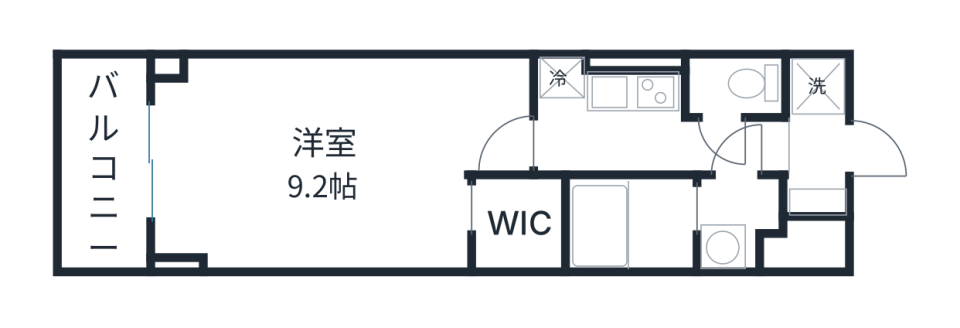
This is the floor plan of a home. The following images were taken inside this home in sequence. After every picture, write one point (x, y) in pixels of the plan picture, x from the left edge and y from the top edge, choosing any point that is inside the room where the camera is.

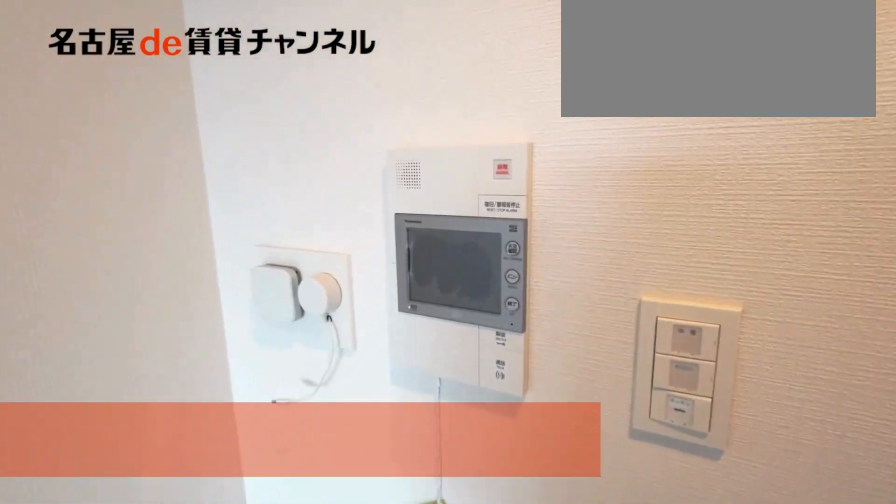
(332, 158)
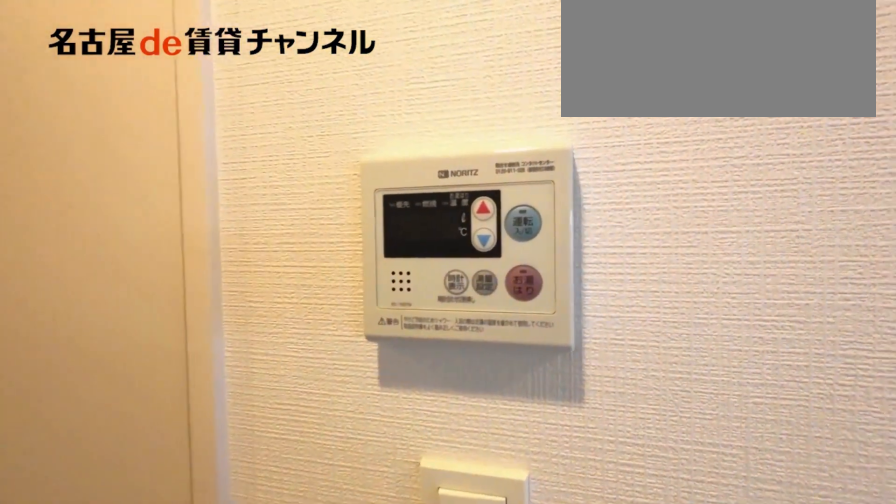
(655, 142)
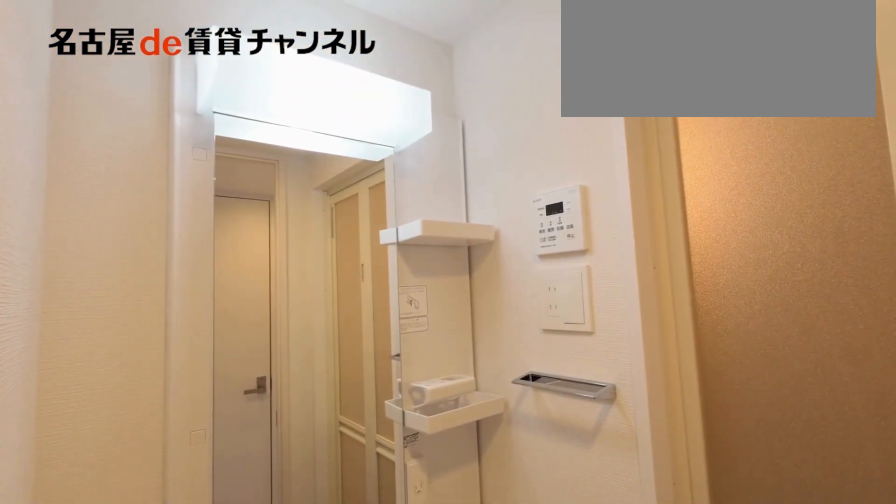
(737, 222)
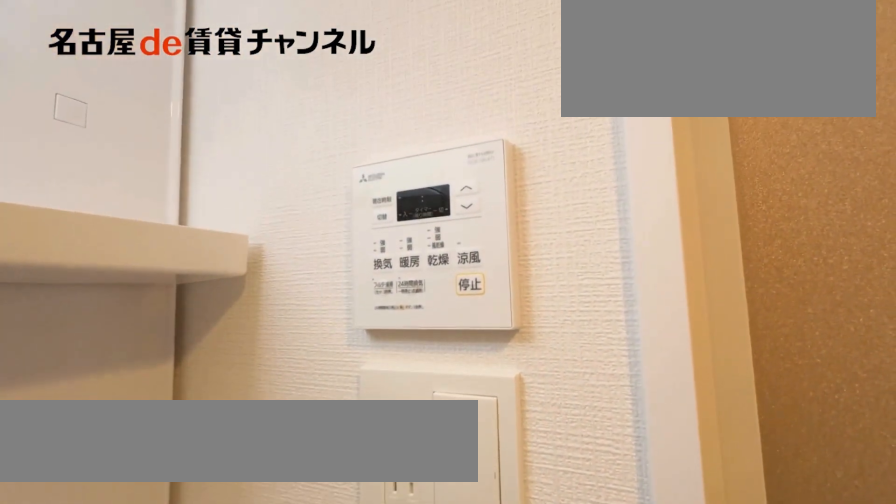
(737, 222)
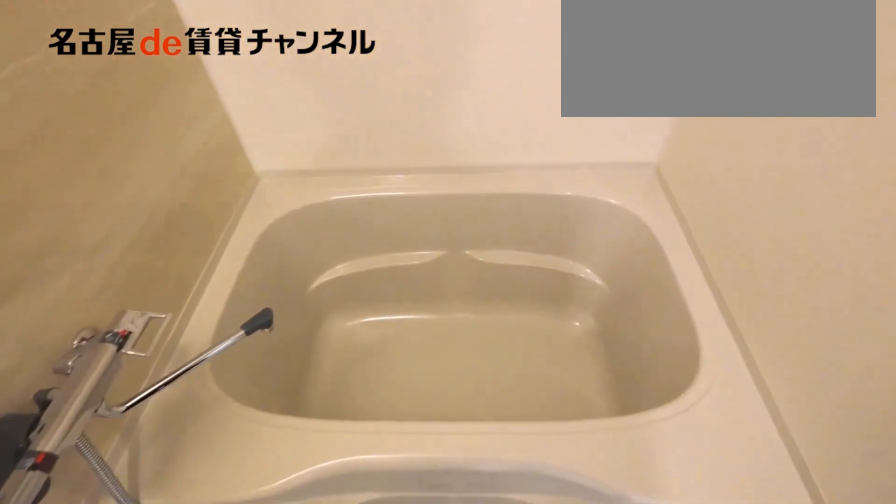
(631, 225)
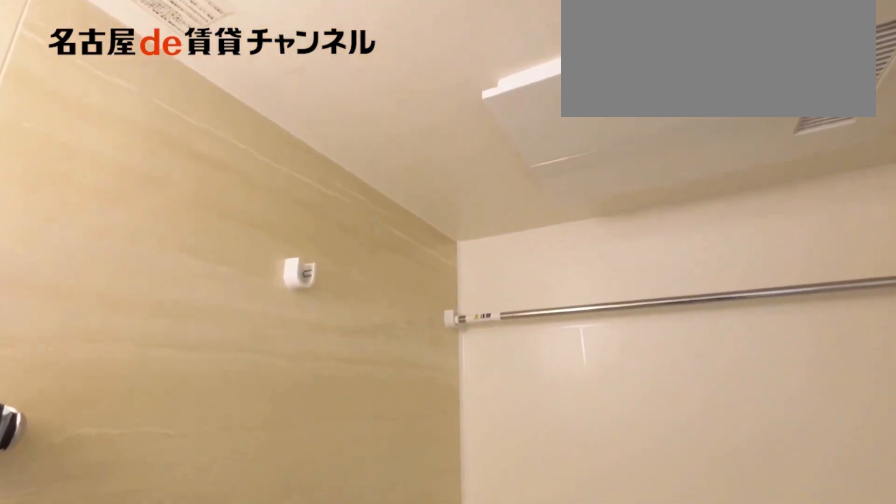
(631, 225)
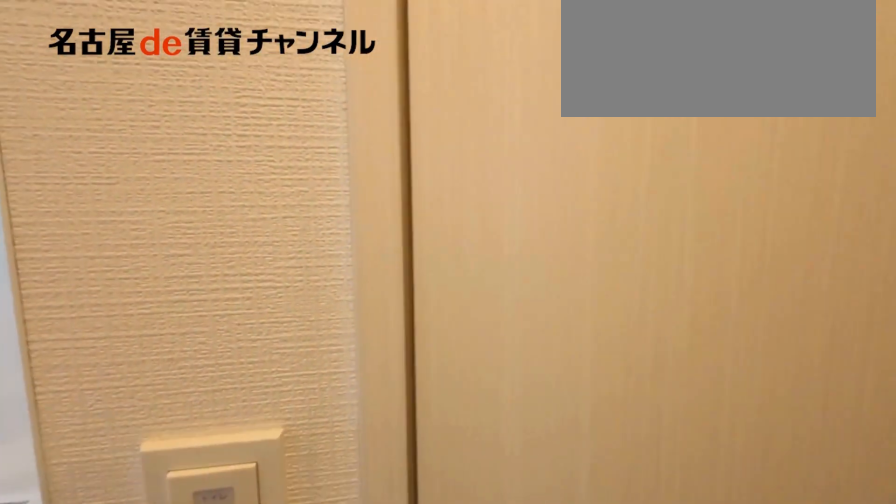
(655, 142)
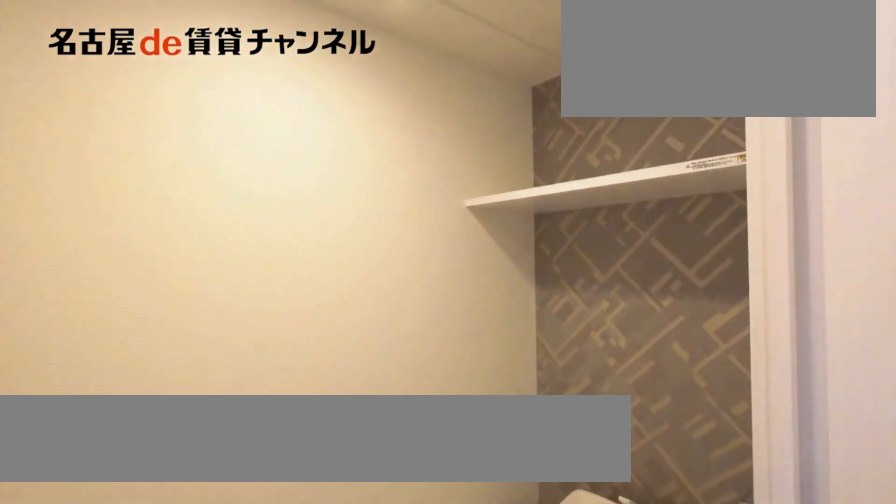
(733, 85)
